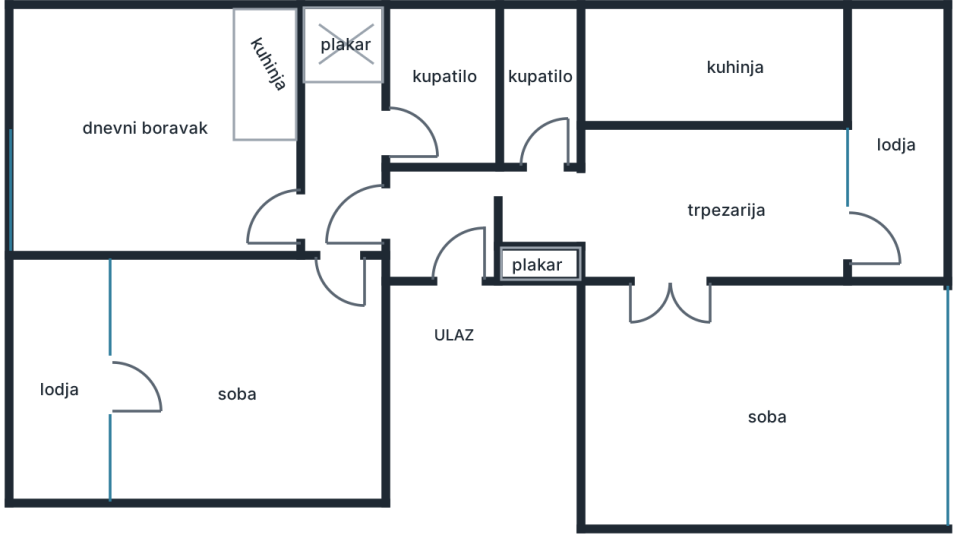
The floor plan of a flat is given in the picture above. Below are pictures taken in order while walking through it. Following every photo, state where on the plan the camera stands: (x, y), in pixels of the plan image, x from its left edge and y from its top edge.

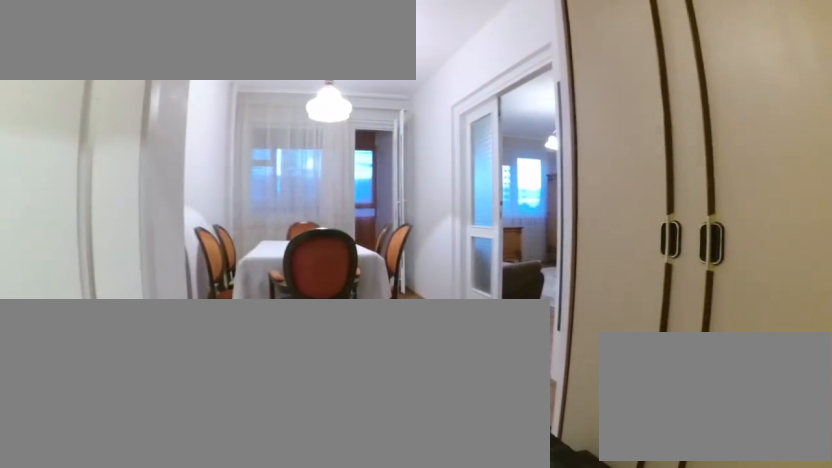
(509, 228)
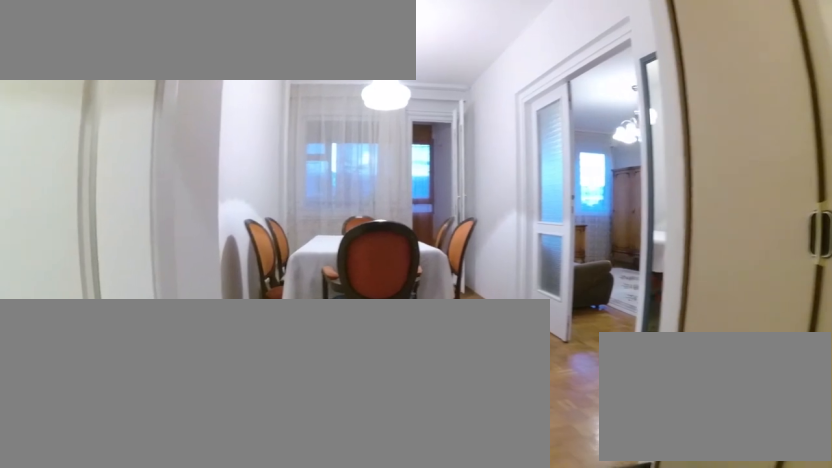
(513, 228)
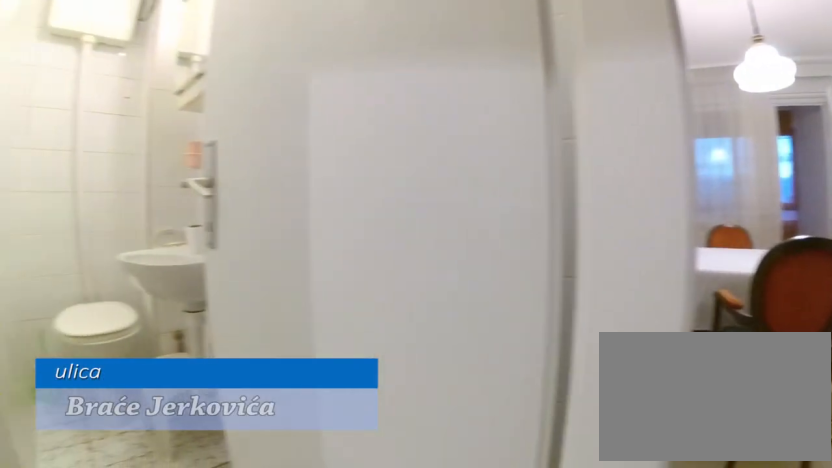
(524, 220)
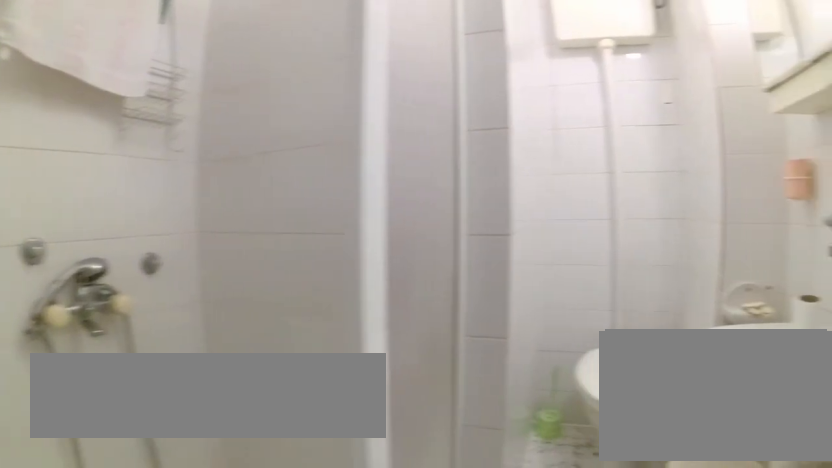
(542, 172)
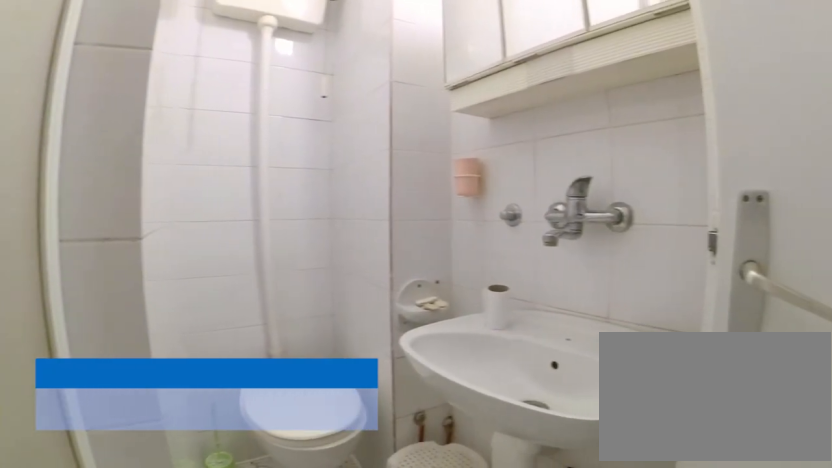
(541, 165)
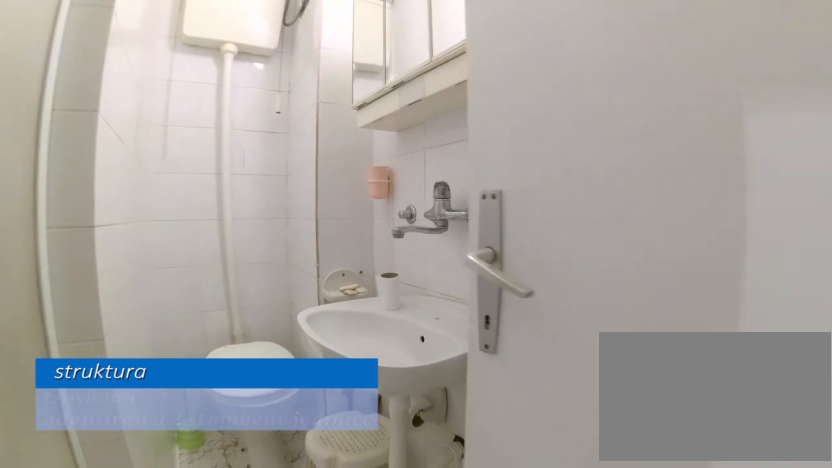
(535, 170)
